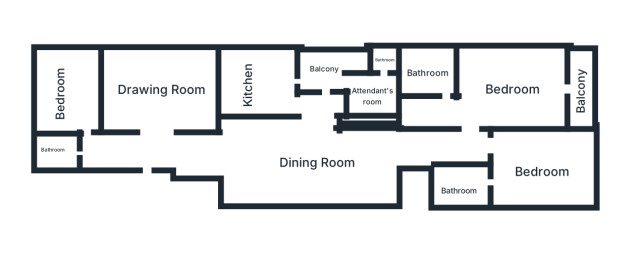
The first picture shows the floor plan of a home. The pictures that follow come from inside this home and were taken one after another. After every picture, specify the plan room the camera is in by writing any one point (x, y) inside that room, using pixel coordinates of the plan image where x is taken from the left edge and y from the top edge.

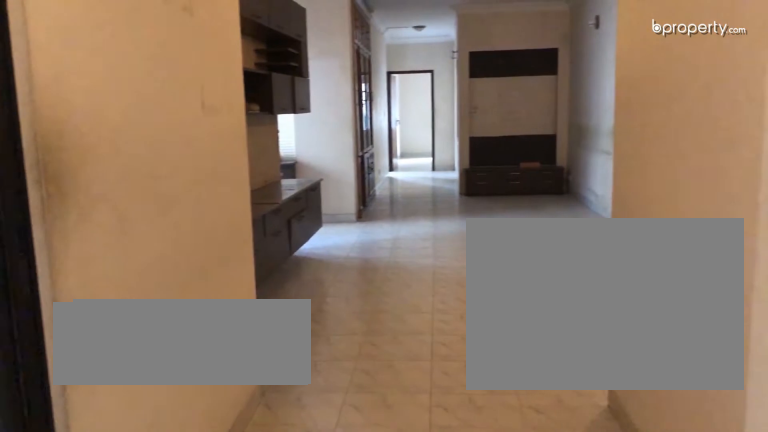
(152, 141)
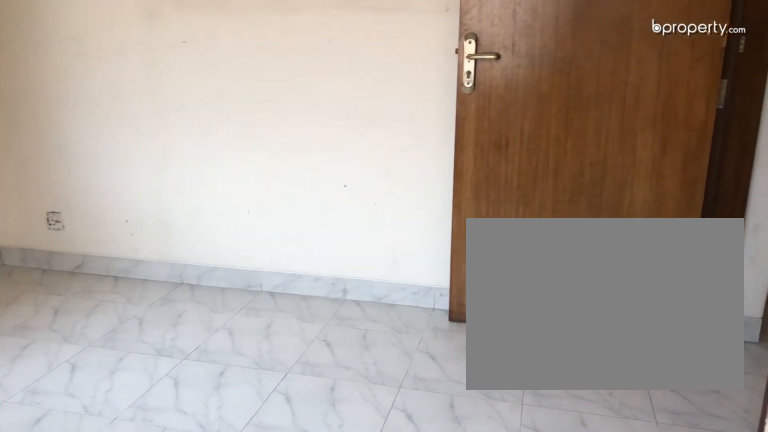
(59, 88)
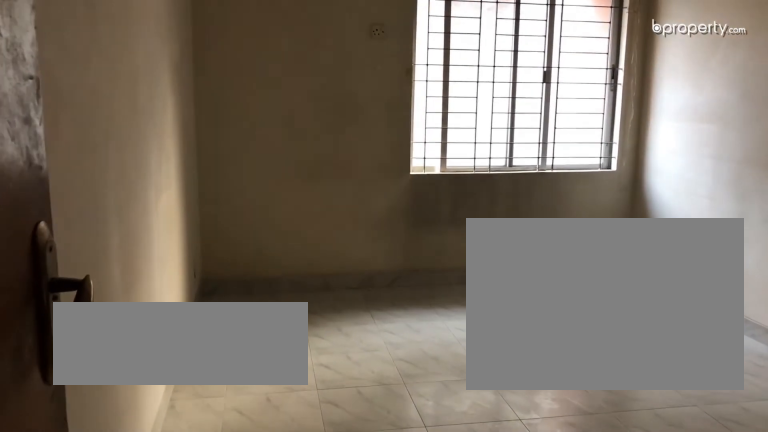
(539, 151)
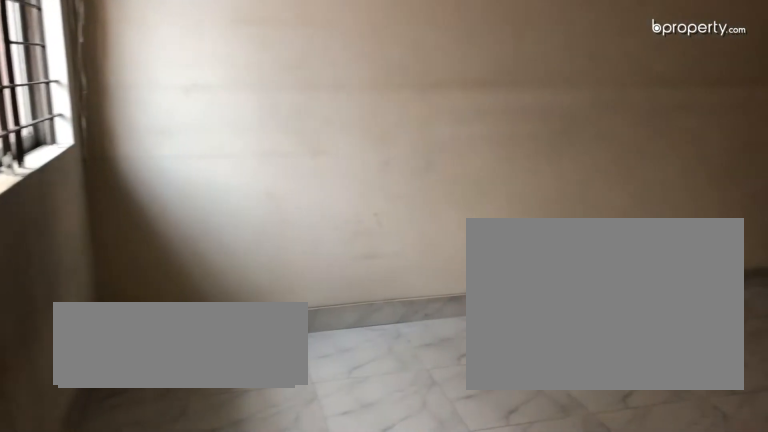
(539, 151)
